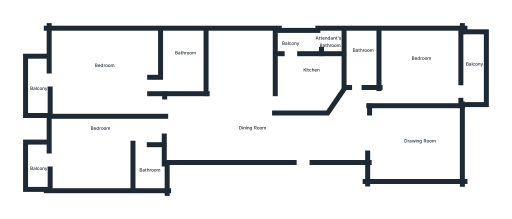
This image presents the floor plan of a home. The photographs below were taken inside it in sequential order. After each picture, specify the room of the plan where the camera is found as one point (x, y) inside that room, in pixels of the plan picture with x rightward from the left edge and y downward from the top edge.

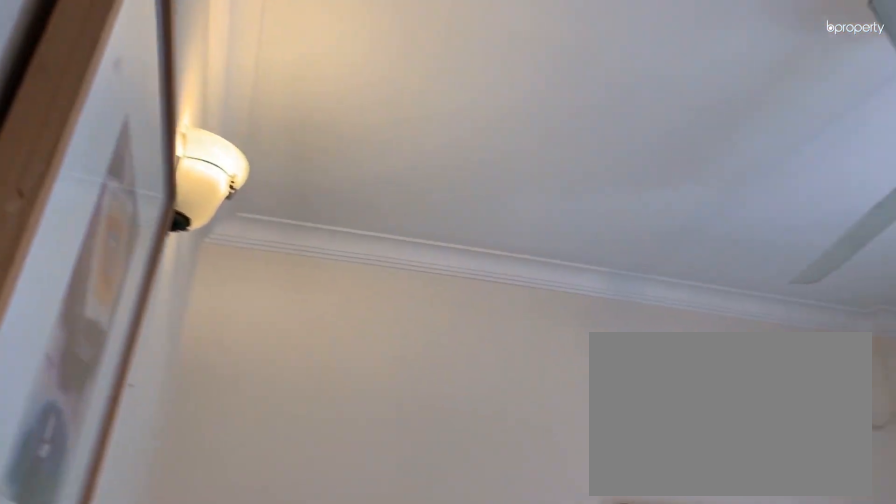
(82, 160)
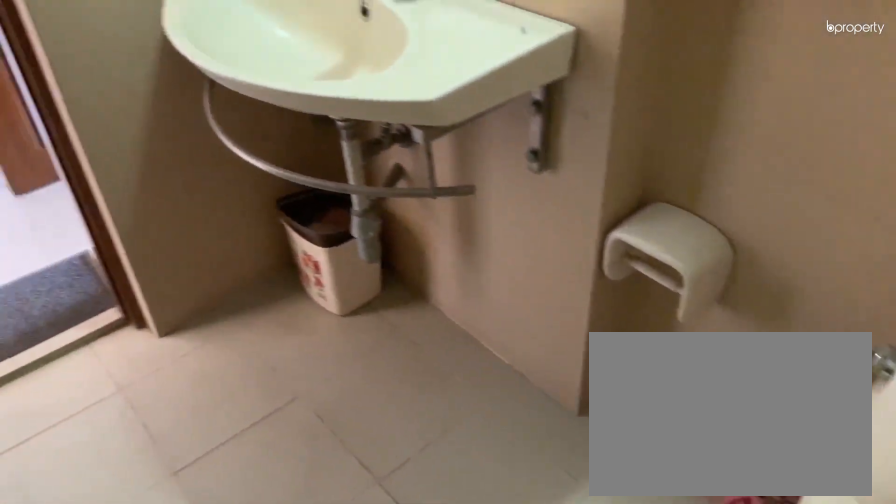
(145, 167)
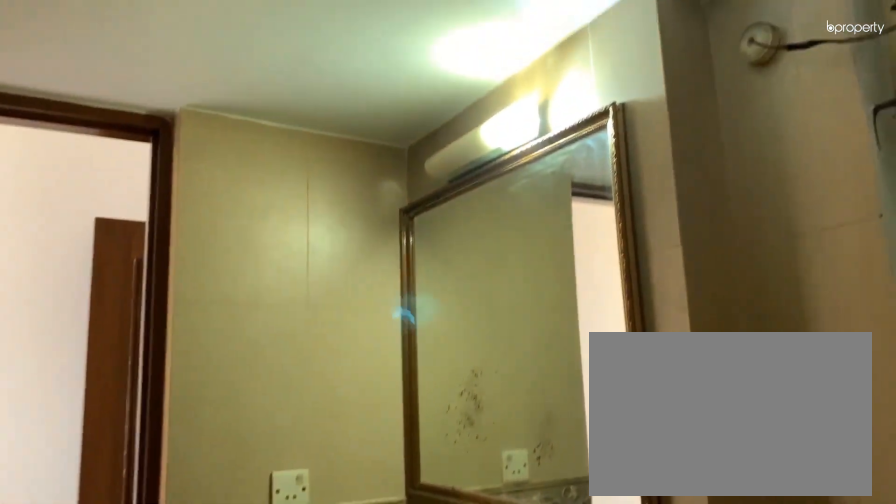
(145, 167)
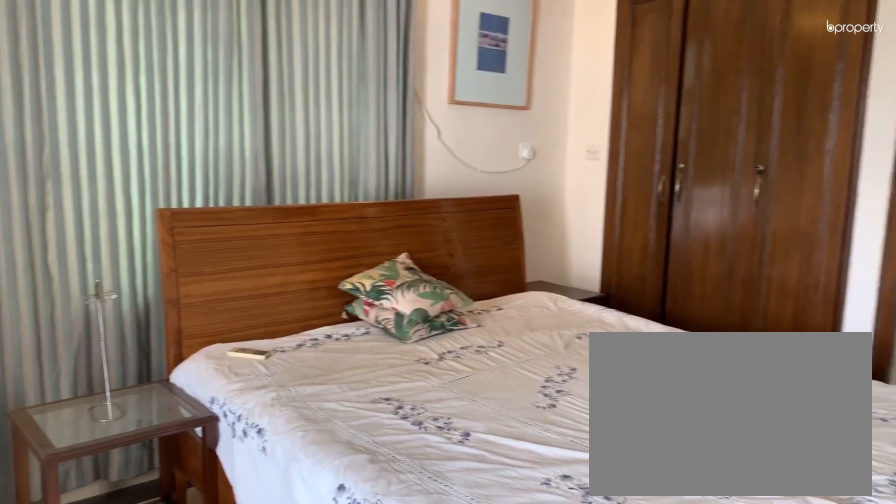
(112, 76)
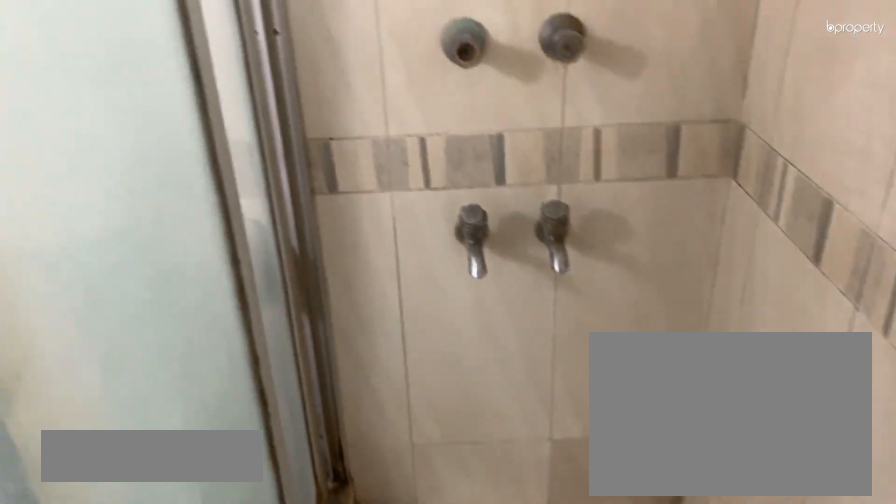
(185, 70)
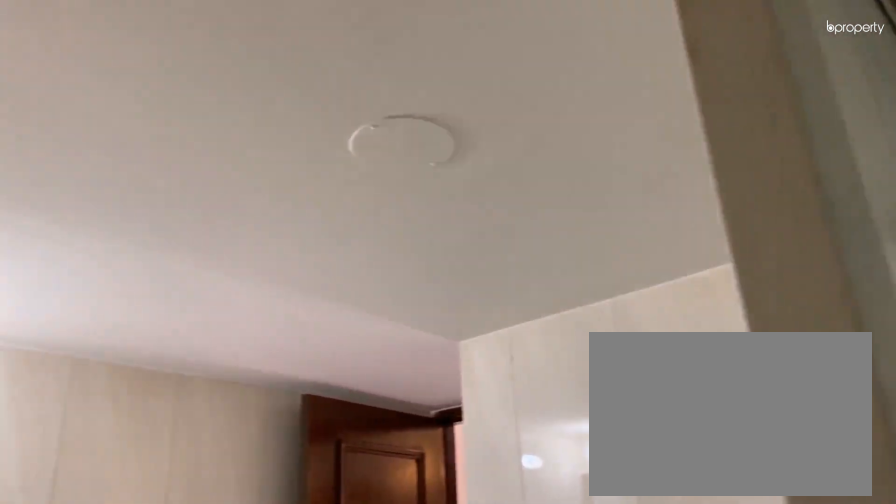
(185, 70)
